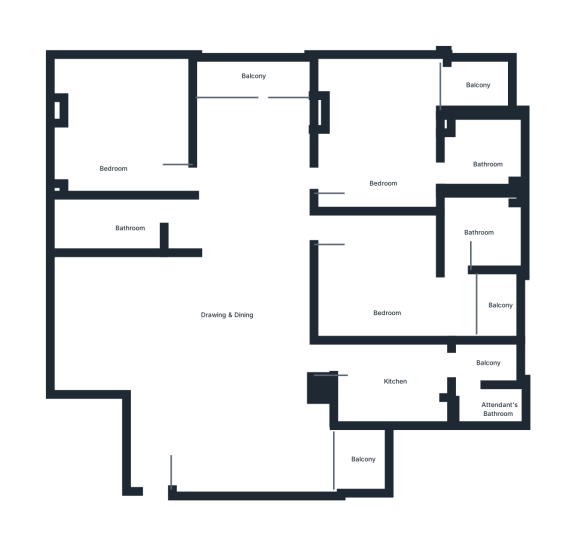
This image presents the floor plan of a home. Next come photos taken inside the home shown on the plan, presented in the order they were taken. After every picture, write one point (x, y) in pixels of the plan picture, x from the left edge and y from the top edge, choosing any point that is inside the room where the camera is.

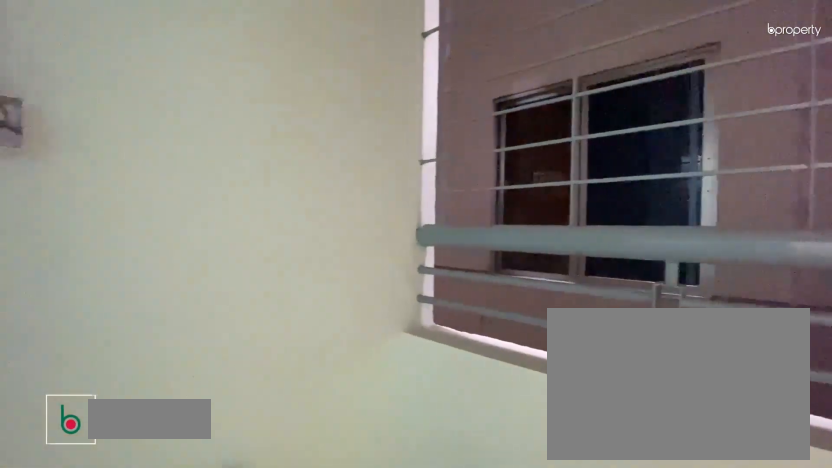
(506, 306)
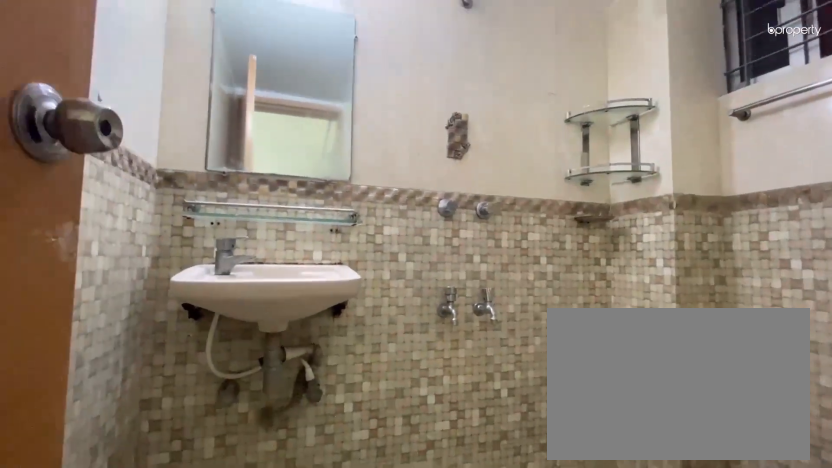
(480, 231)
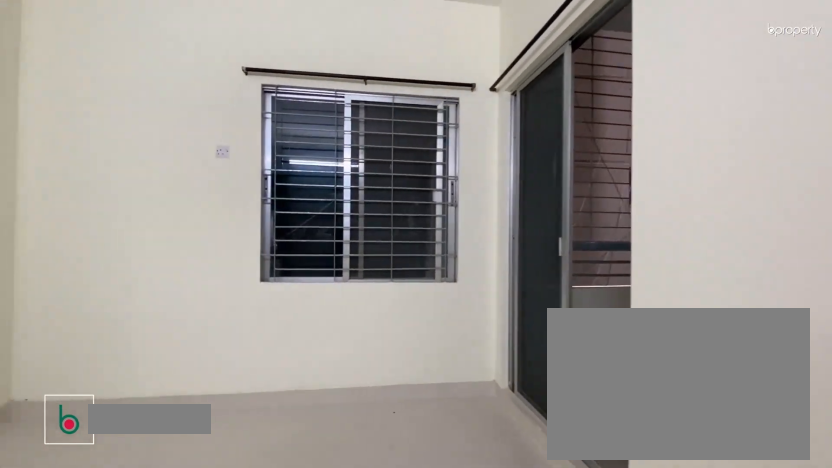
(383, 152)
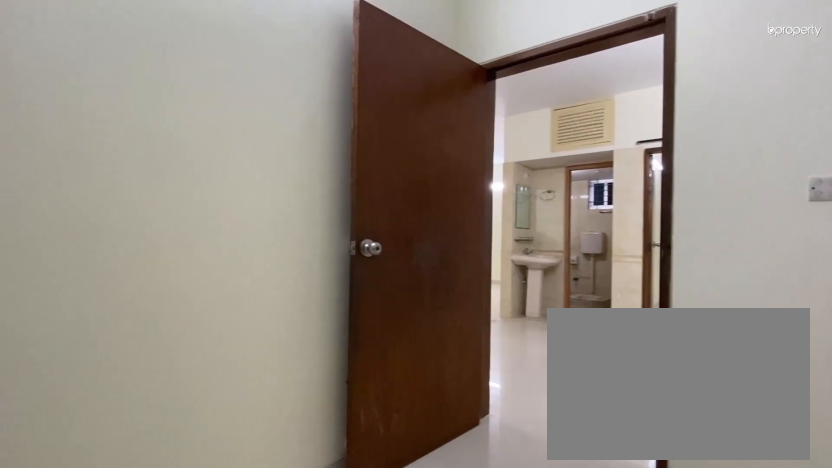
(383, 152)
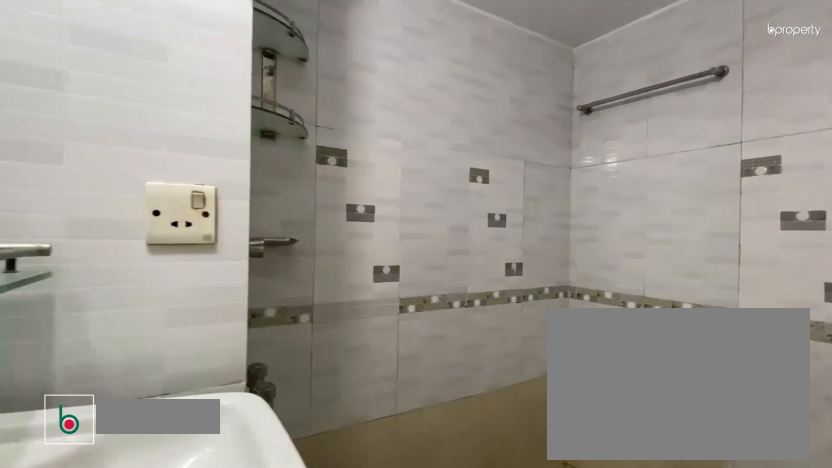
(490, 164)
